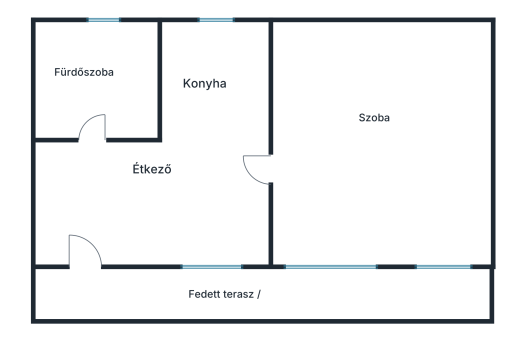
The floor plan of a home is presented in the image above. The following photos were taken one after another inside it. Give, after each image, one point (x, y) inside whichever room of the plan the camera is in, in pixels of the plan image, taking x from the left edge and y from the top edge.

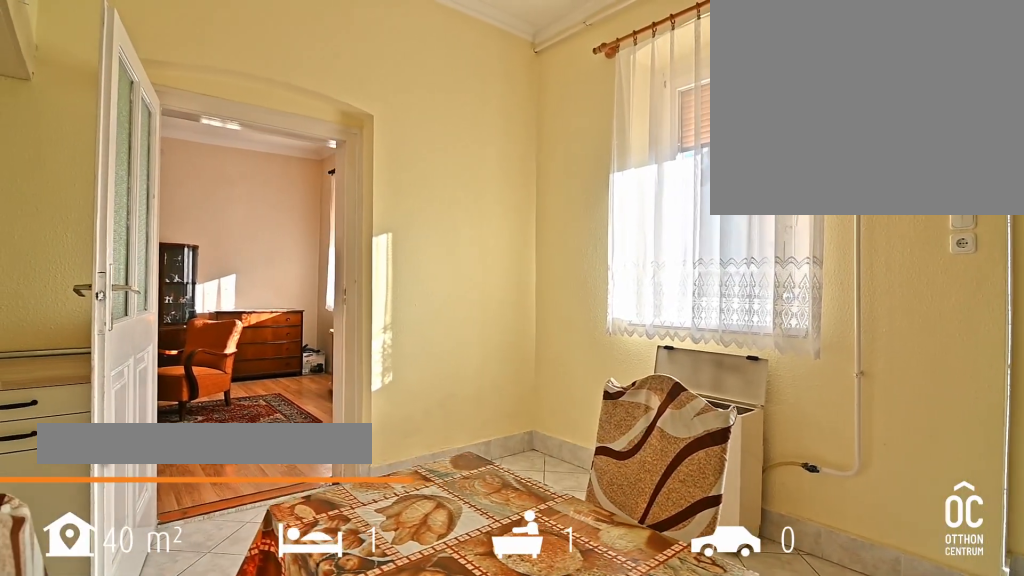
(169, 196)
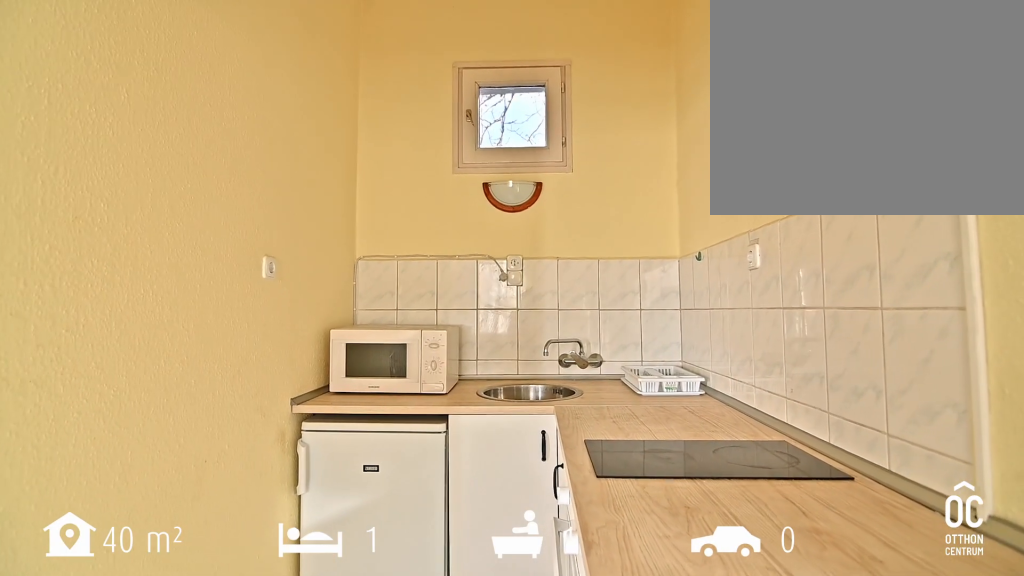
(169, 196)
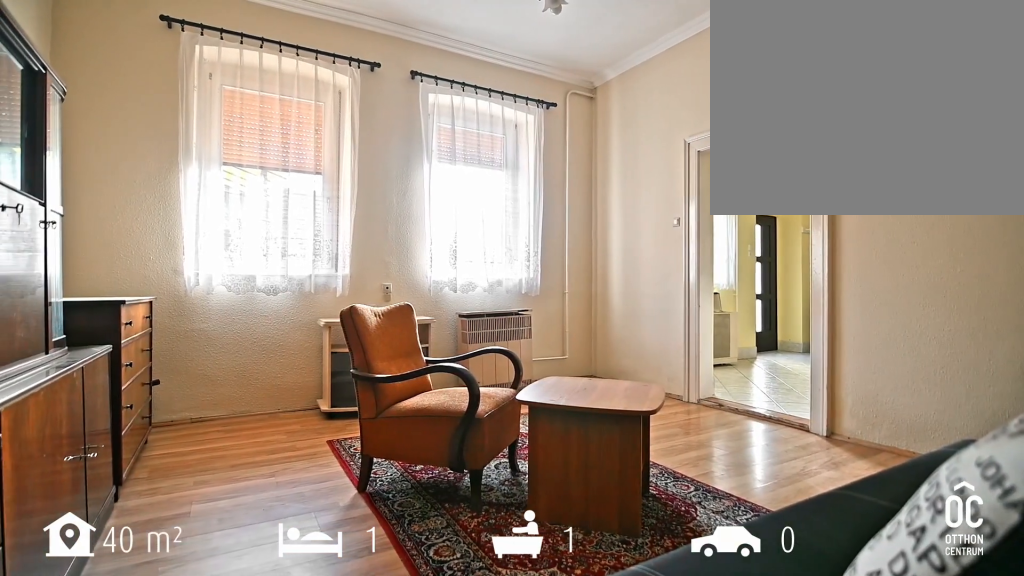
(380, 158)
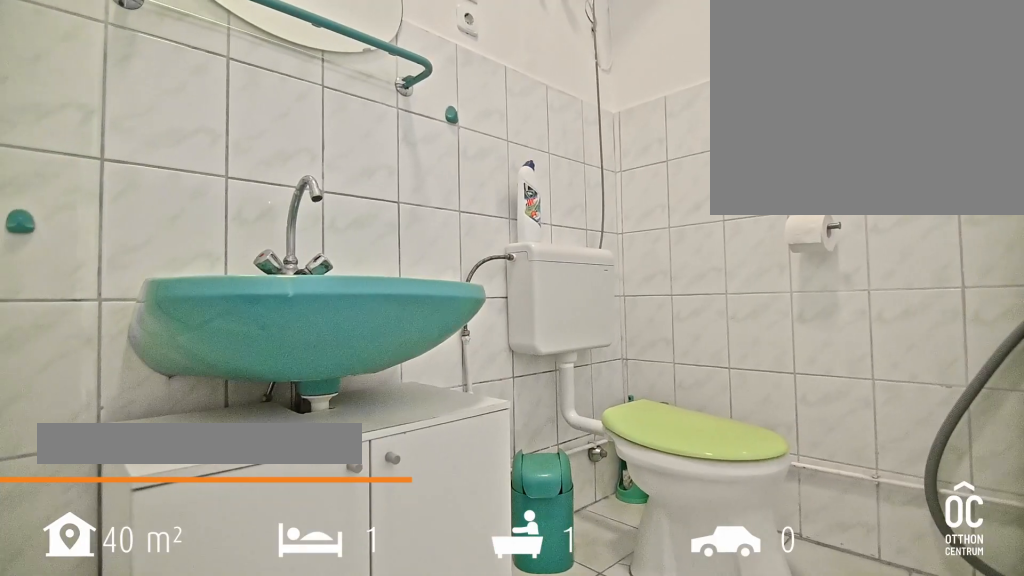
(93, 88)
